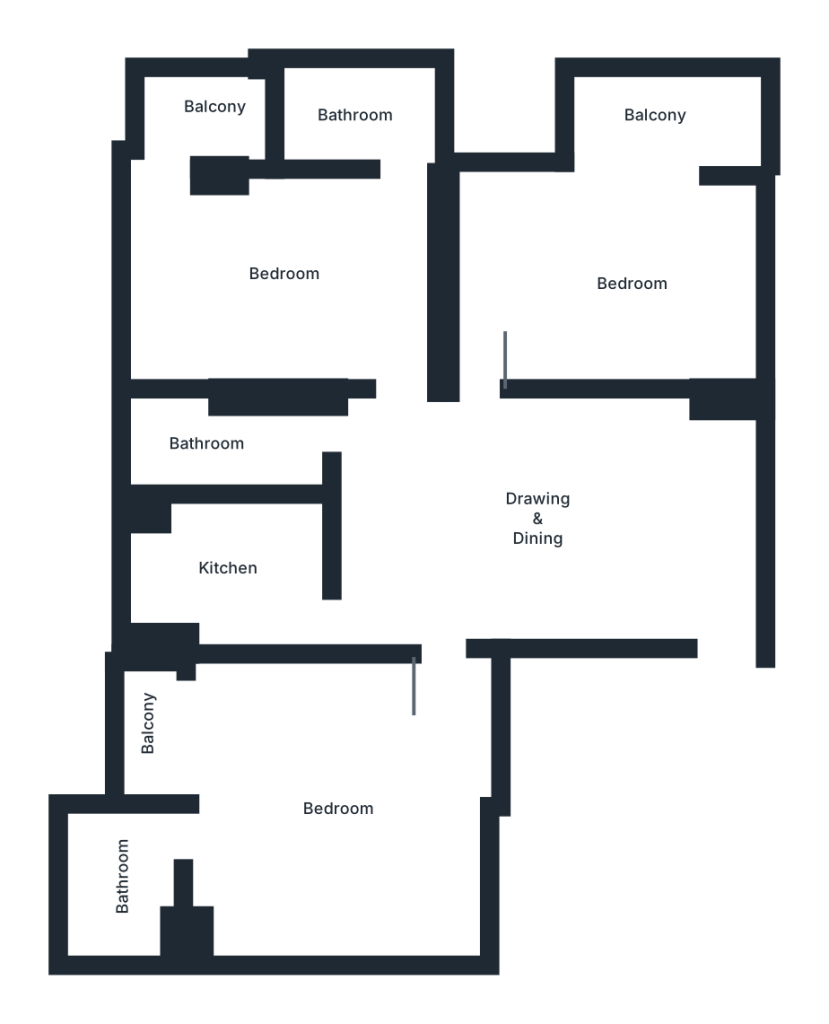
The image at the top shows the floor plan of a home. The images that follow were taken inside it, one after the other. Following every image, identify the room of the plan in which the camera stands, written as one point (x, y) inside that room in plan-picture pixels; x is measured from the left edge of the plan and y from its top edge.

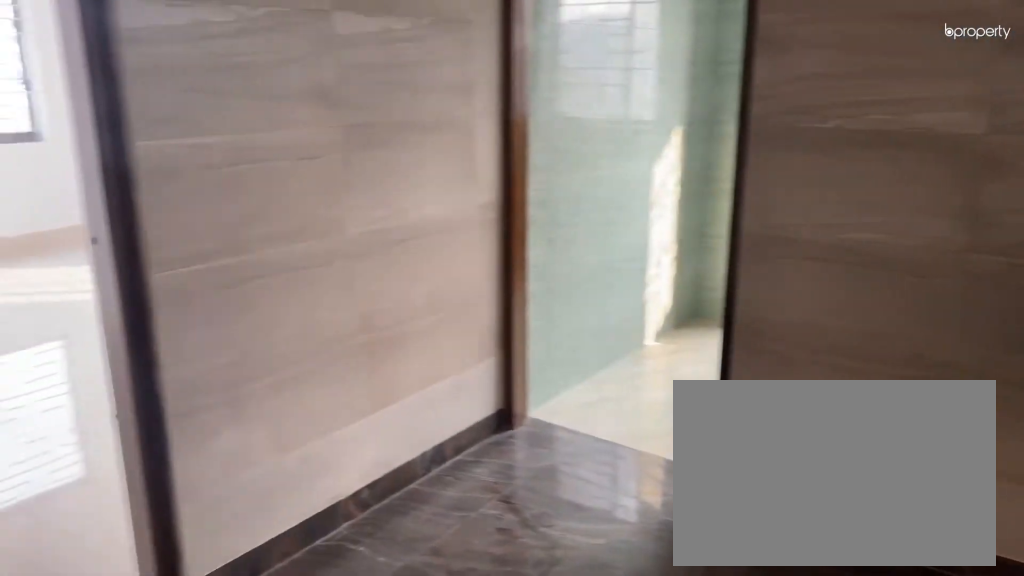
(541, 498)
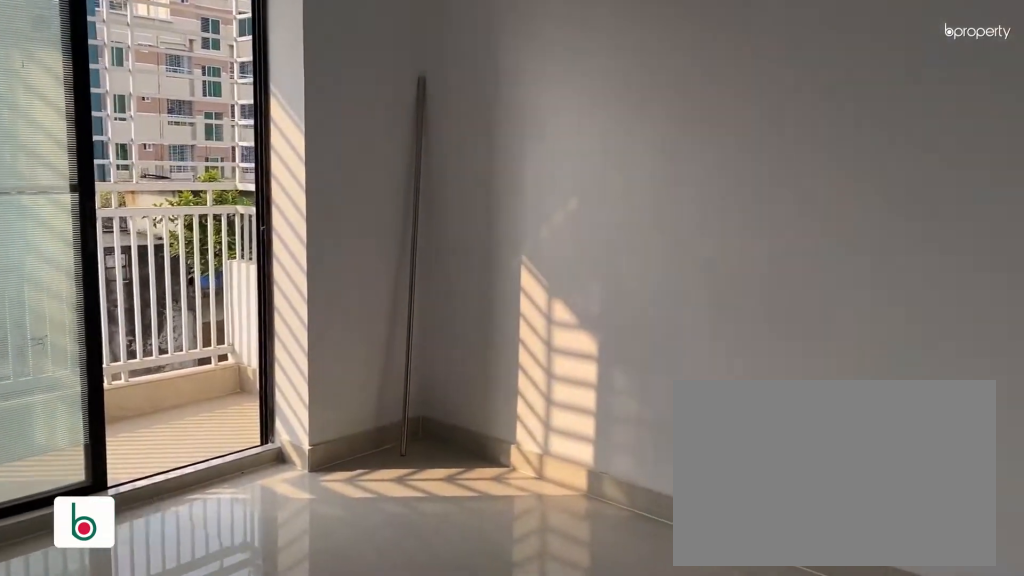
(638, 280)
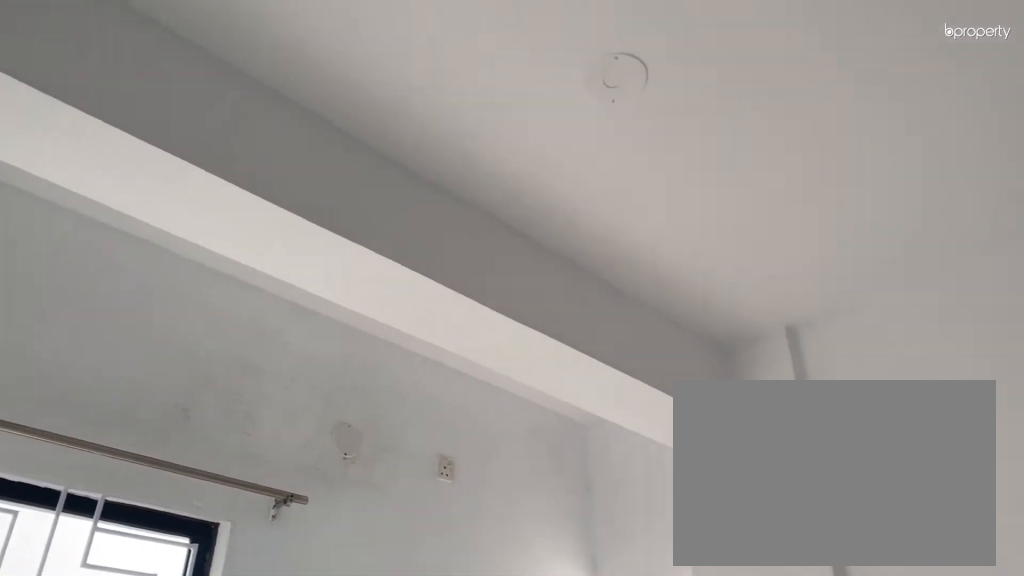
(292, 269)
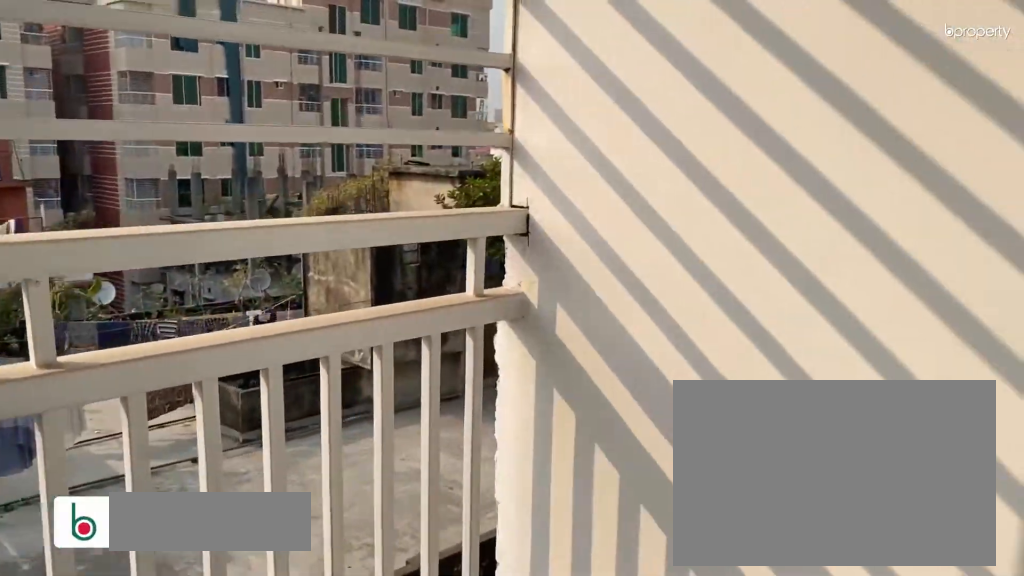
(210, 109)
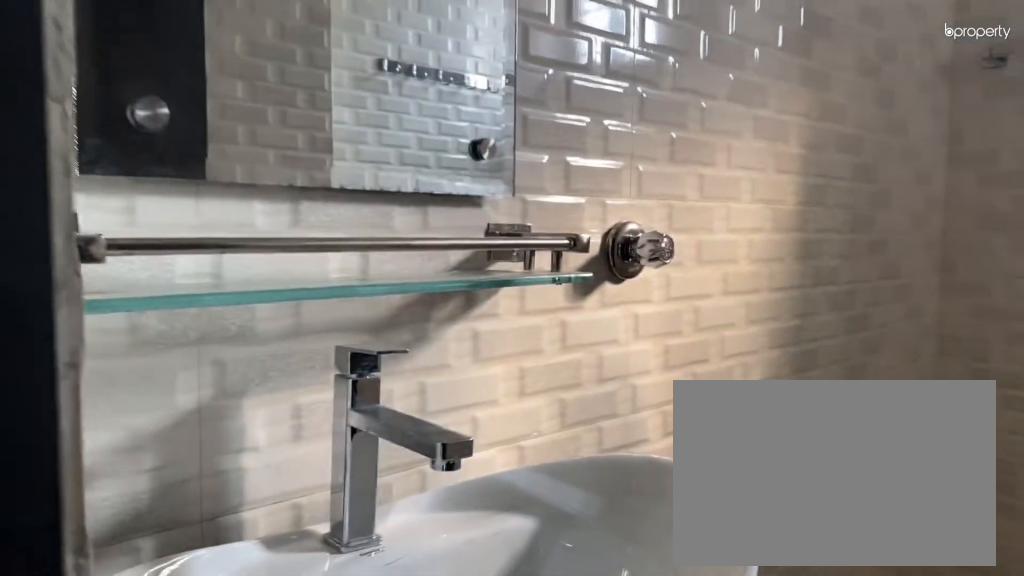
(226, 443)
